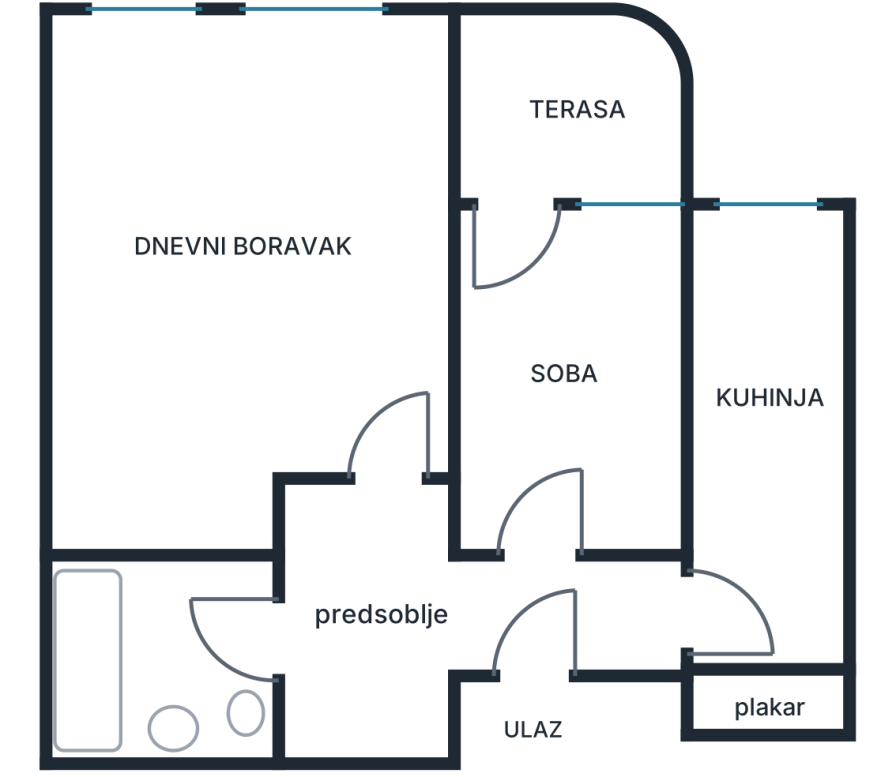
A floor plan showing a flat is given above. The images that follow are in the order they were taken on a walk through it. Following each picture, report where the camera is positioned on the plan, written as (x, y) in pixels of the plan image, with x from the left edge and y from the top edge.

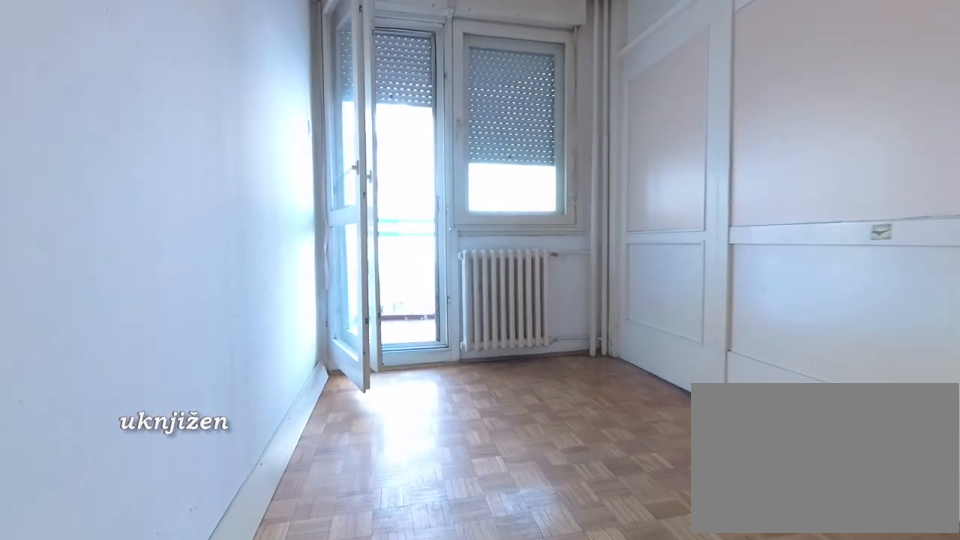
(530, 553)
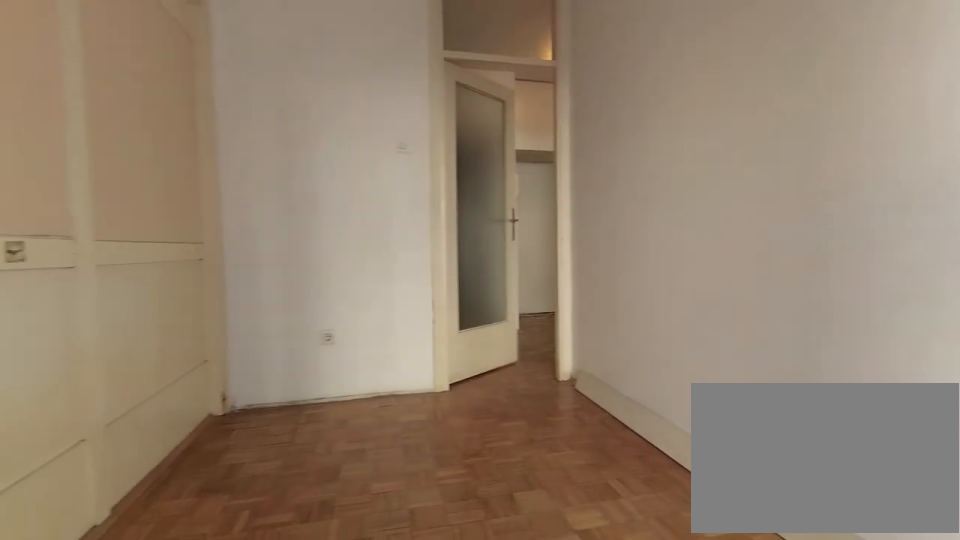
(552, 216)
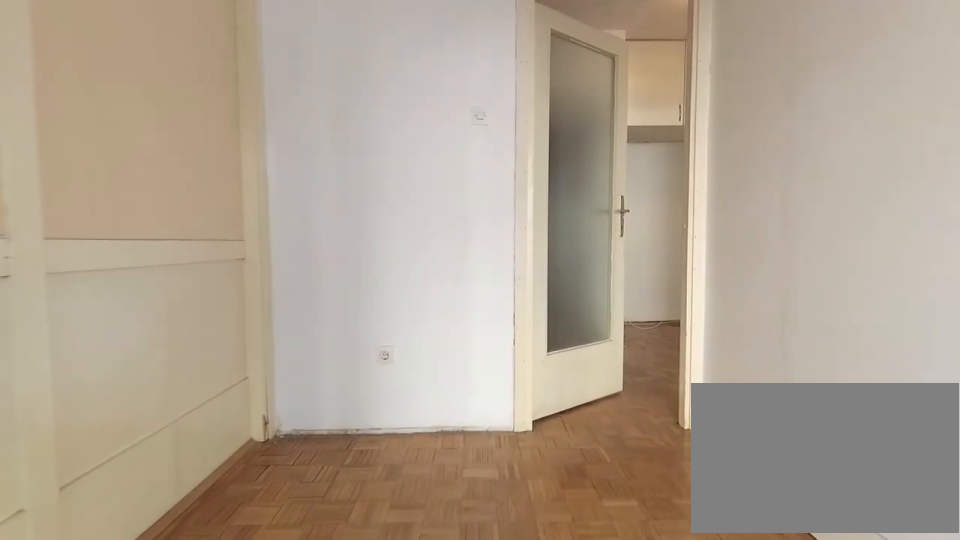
(533, 272)
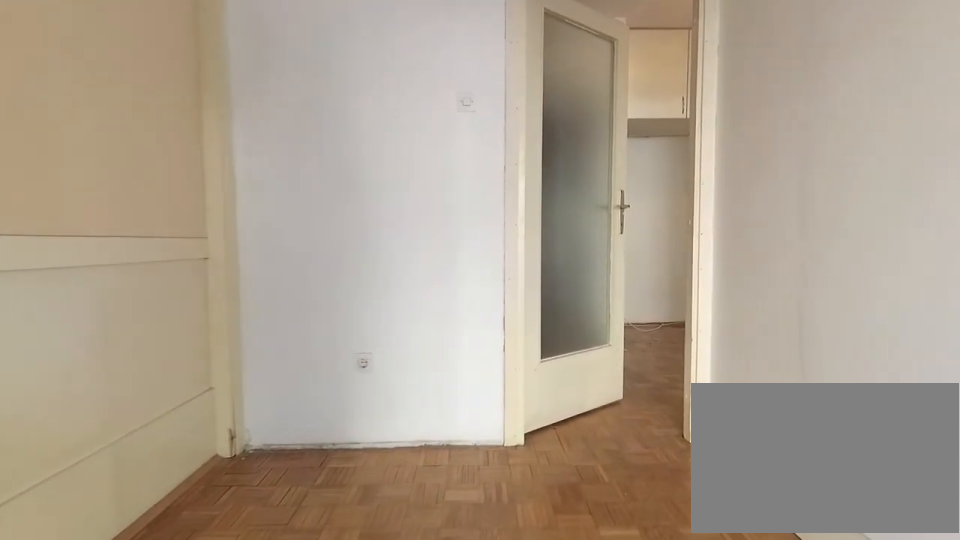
(535, 294)
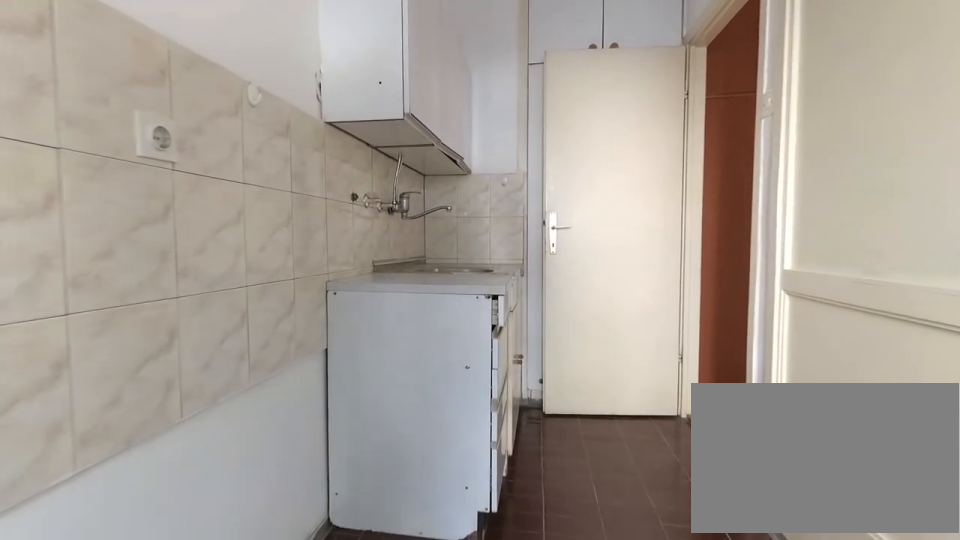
(764, 339)
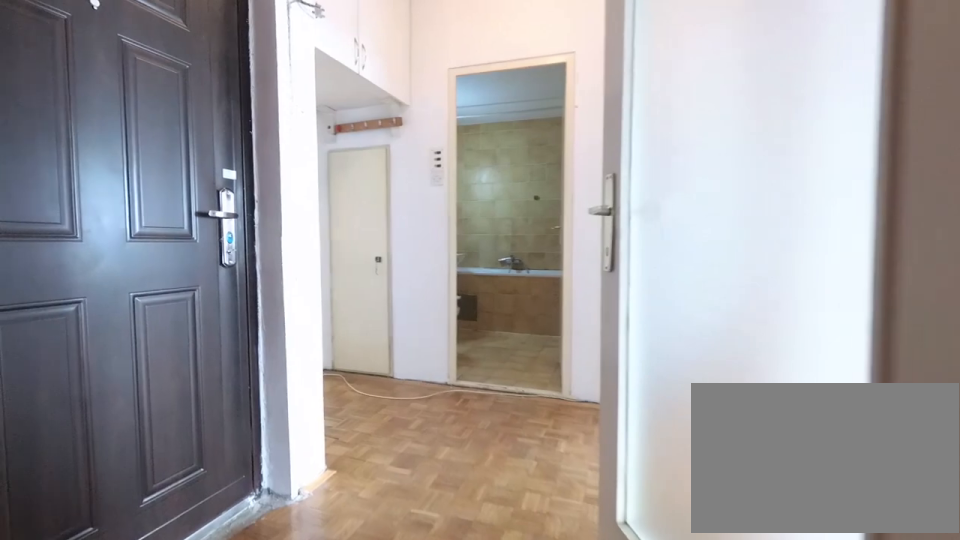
(694, 593)
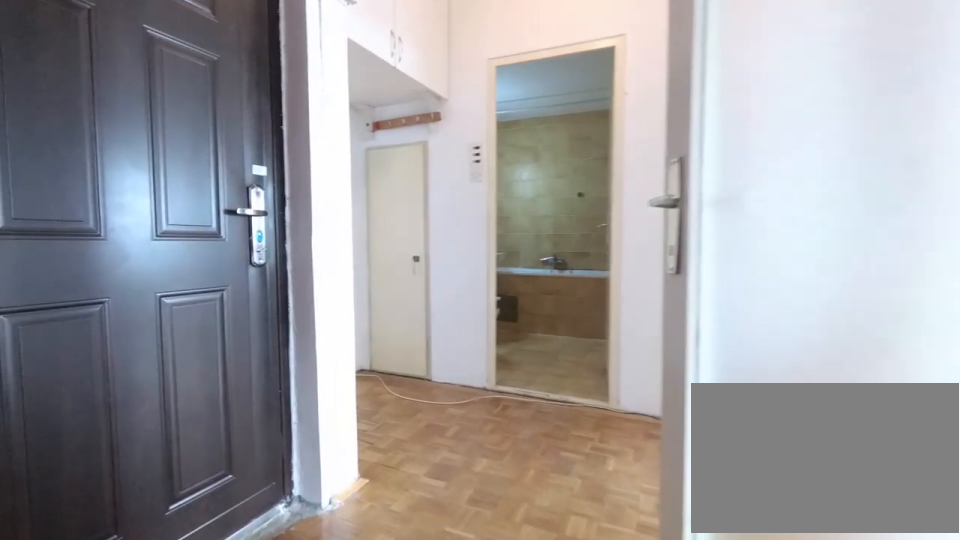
(662, 587)
